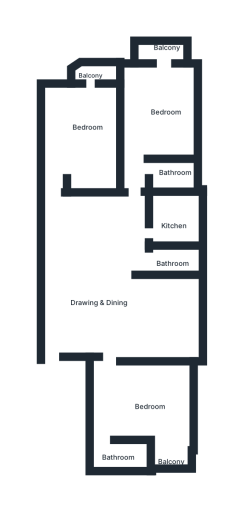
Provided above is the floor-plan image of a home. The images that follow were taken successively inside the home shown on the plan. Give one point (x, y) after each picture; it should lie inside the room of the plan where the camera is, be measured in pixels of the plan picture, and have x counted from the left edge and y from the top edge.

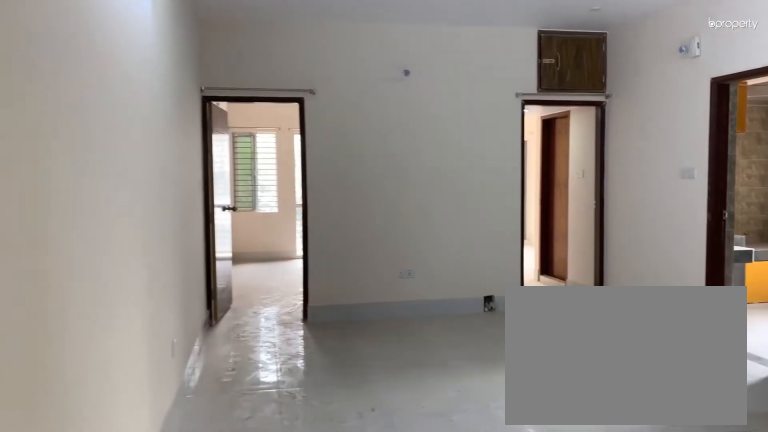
(103, 300)
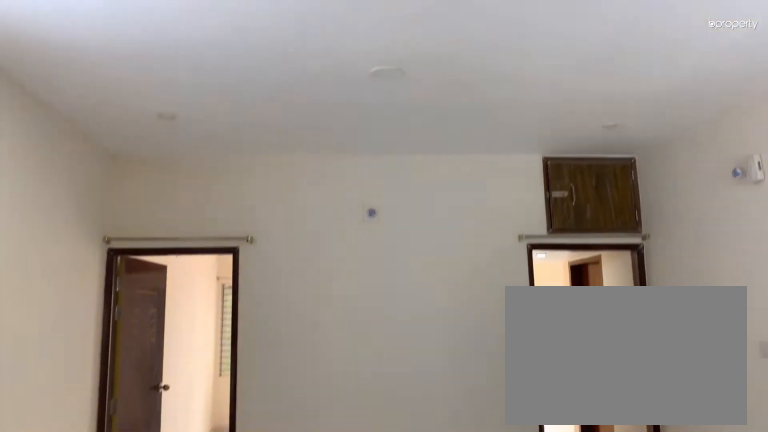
(103, 300)
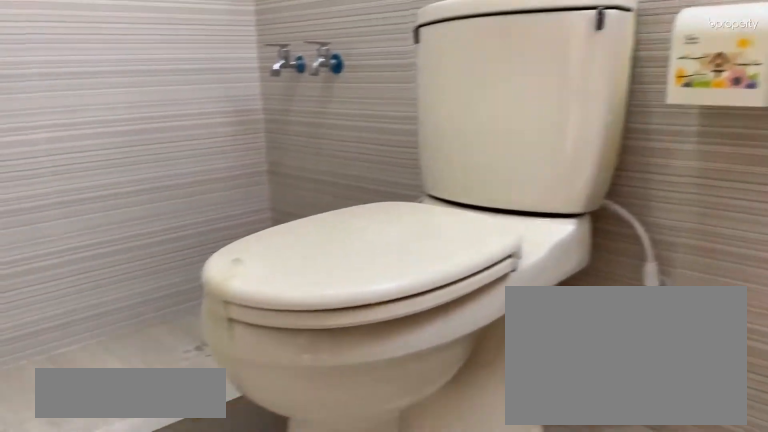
(119, 454)
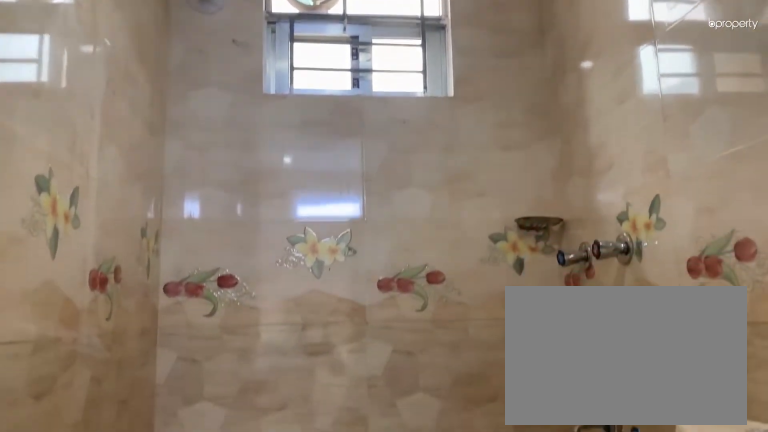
(171, 259)
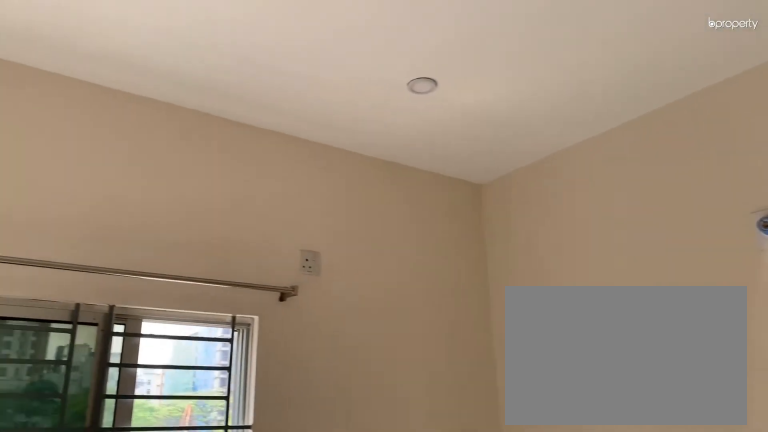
(164, 98)
